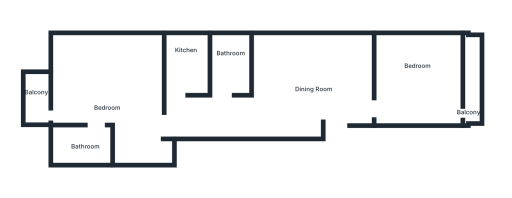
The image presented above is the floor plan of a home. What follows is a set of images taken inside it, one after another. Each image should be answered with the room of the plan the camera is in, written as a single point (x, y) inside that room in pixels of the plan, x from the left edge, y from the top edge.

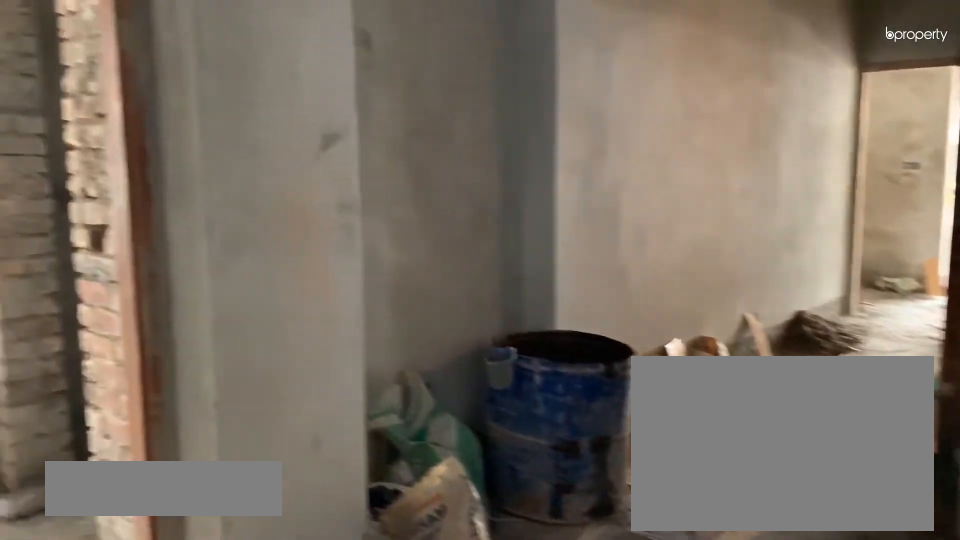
(315, 73)
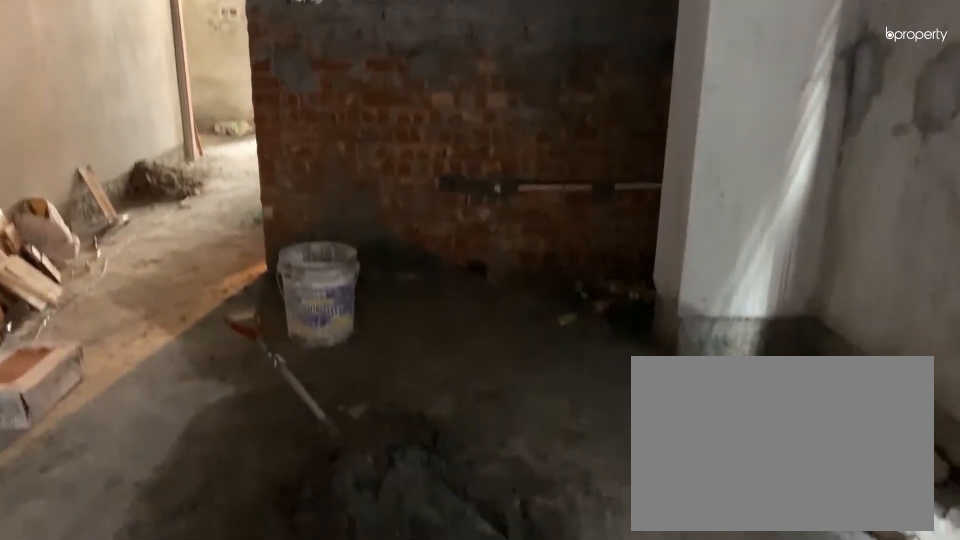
(315, 73)
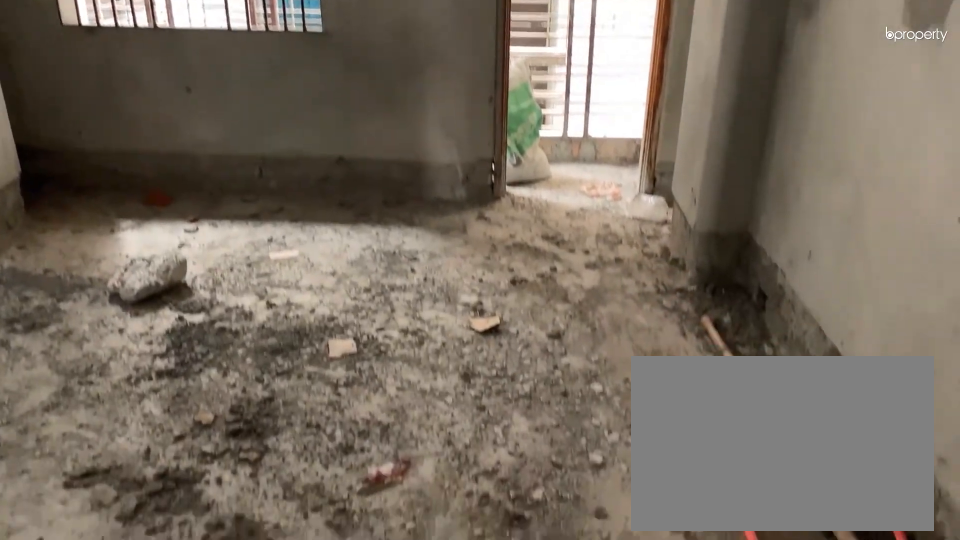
(420, 68)
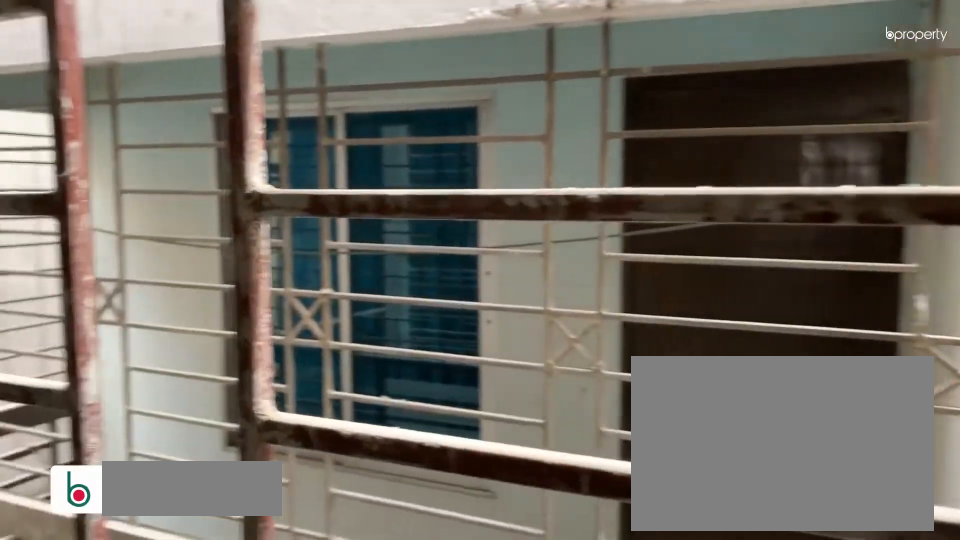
(470, 81)
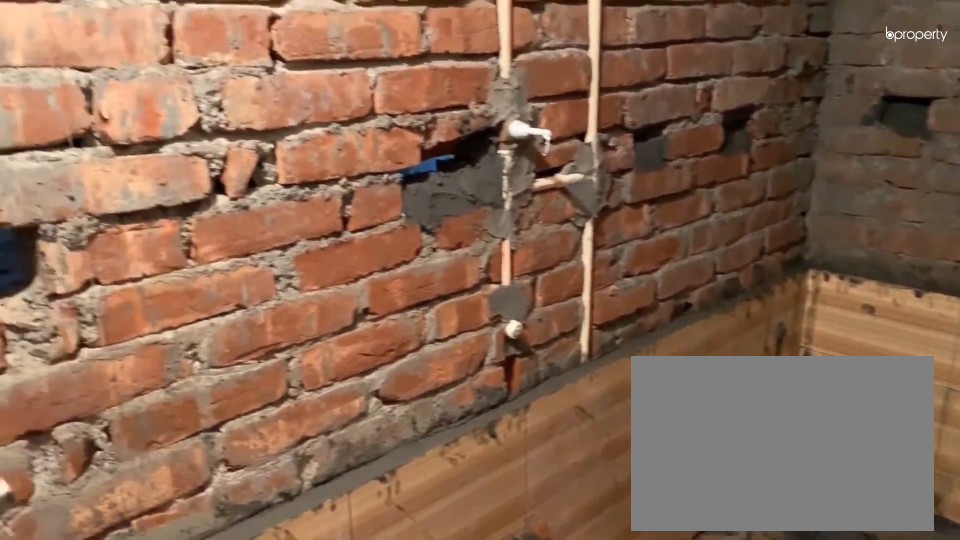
(234, 60)
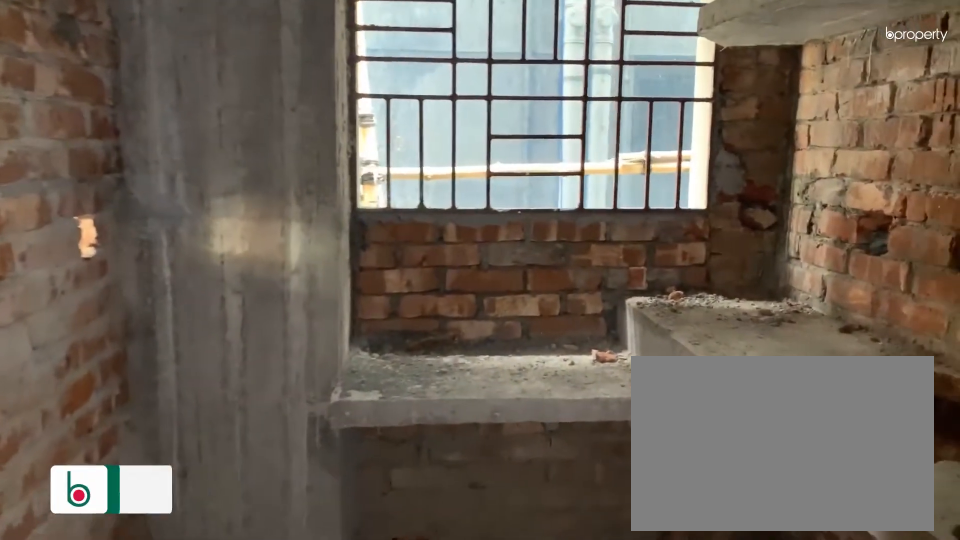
(185, 57)
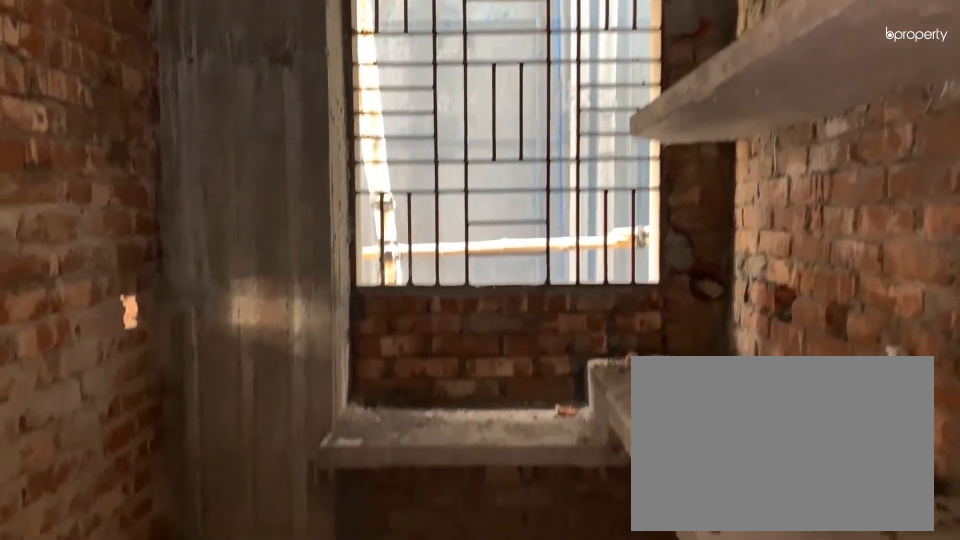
(185, 56)
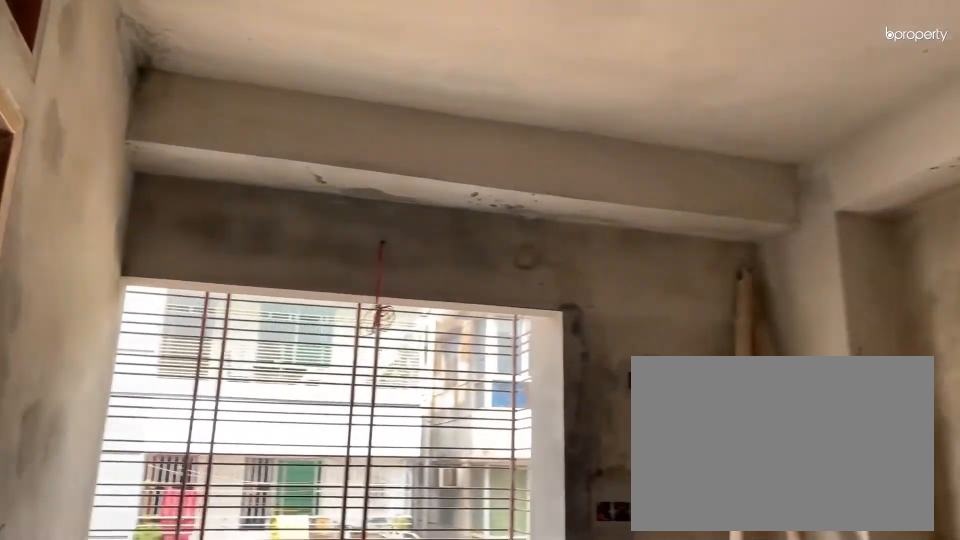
(116, 88)
